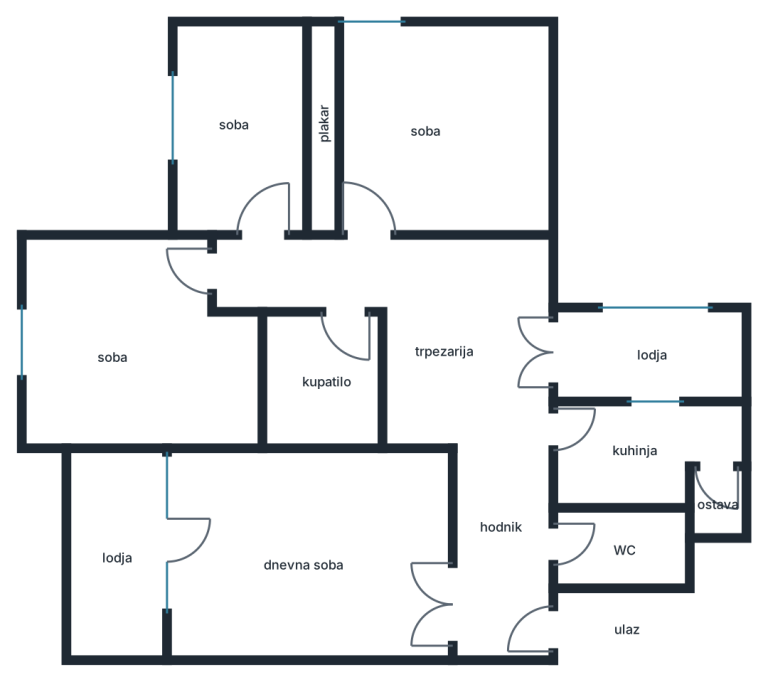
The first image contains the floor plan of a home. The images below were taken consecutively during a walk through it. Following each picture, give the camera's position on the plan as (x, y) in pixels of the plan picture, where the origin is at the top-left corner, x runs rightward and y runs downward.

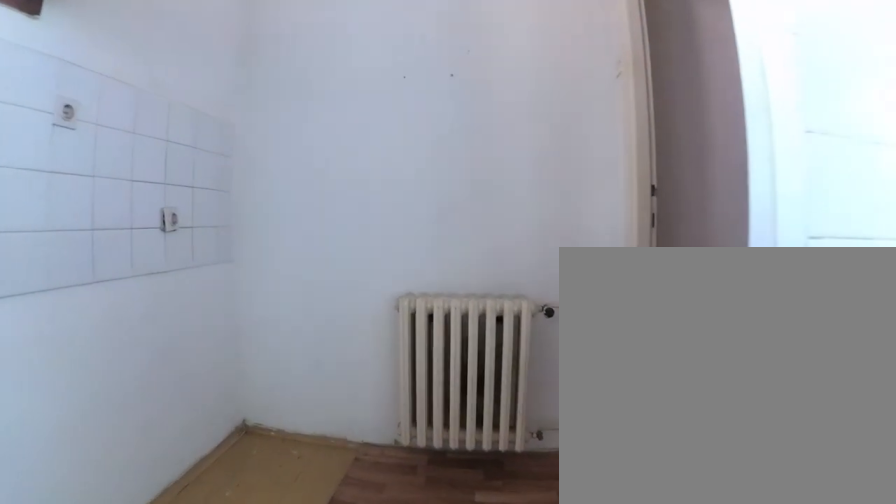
(648, 431)
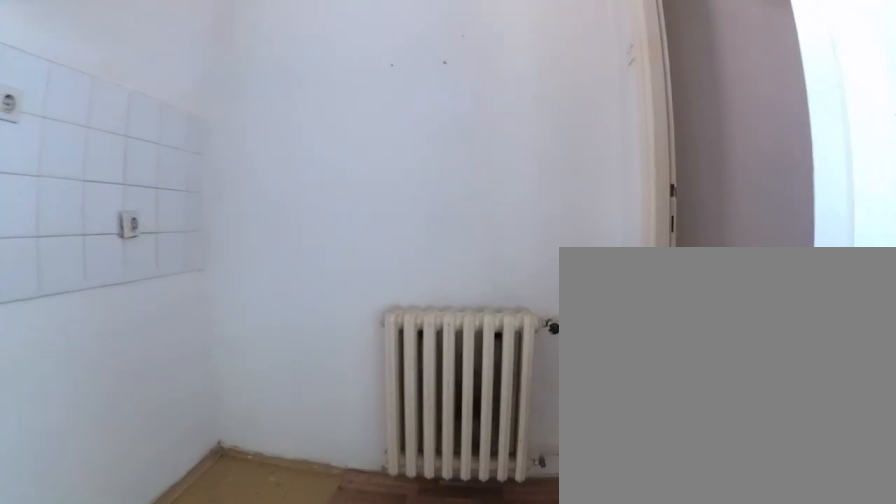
(658, 431)
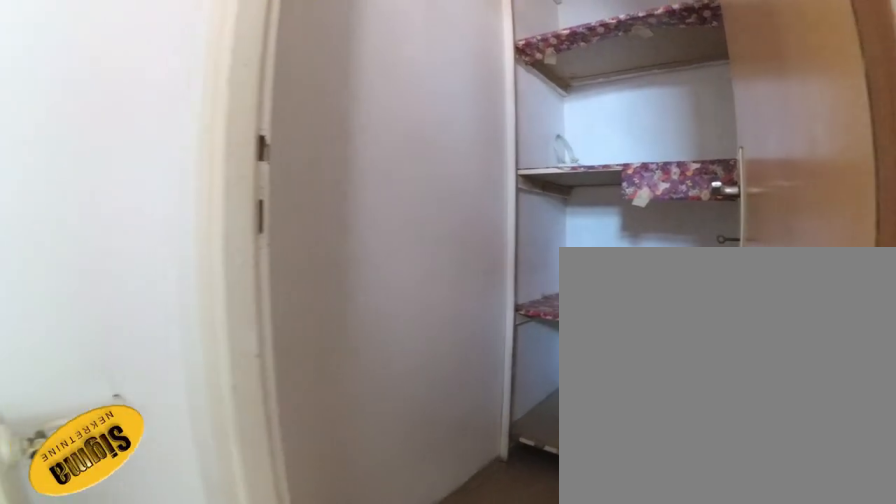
(712, 445)
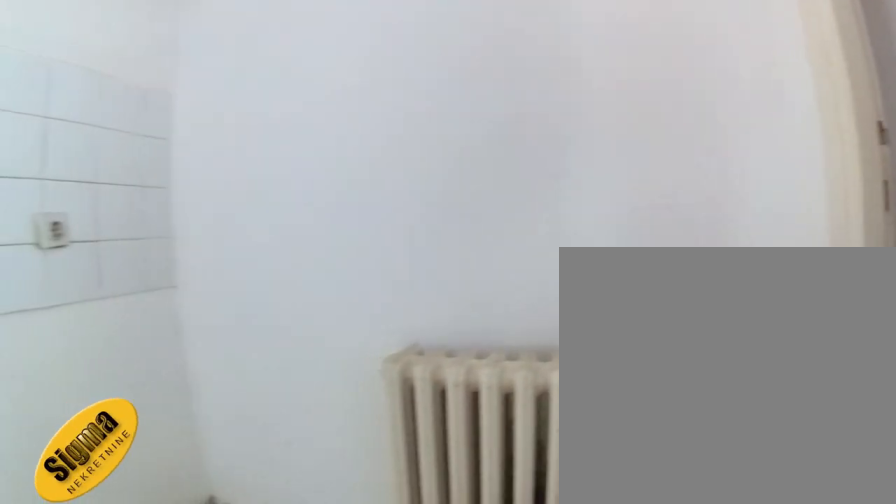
(708, 453)
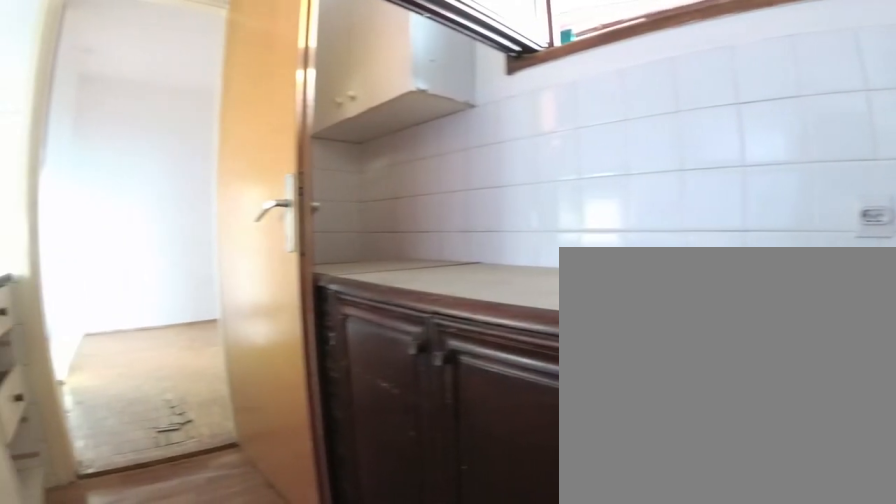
(718, 456)
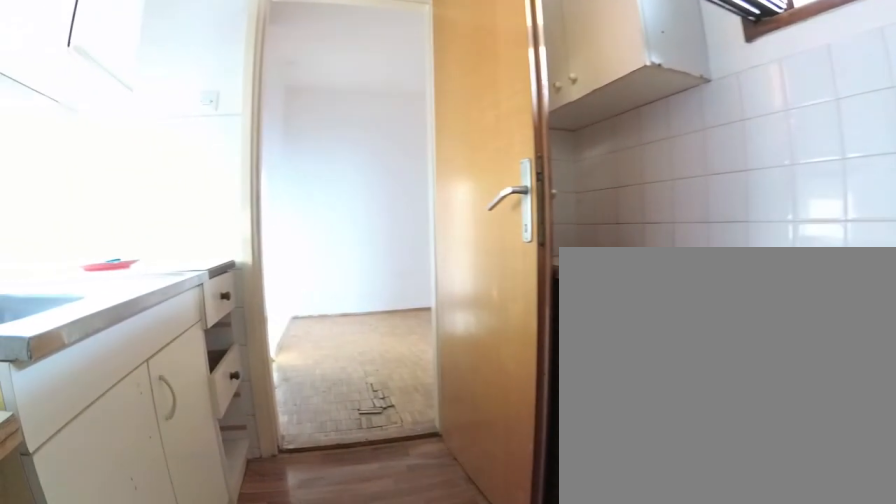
(719, 453)
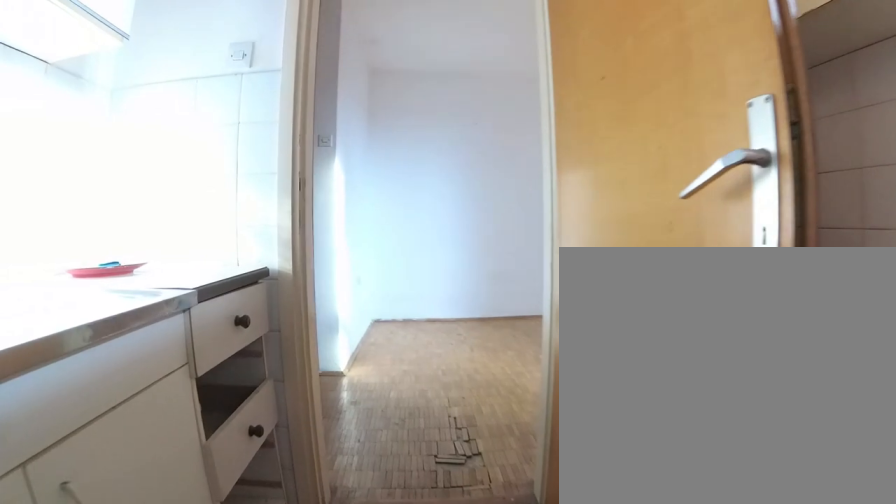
(668, 455)
